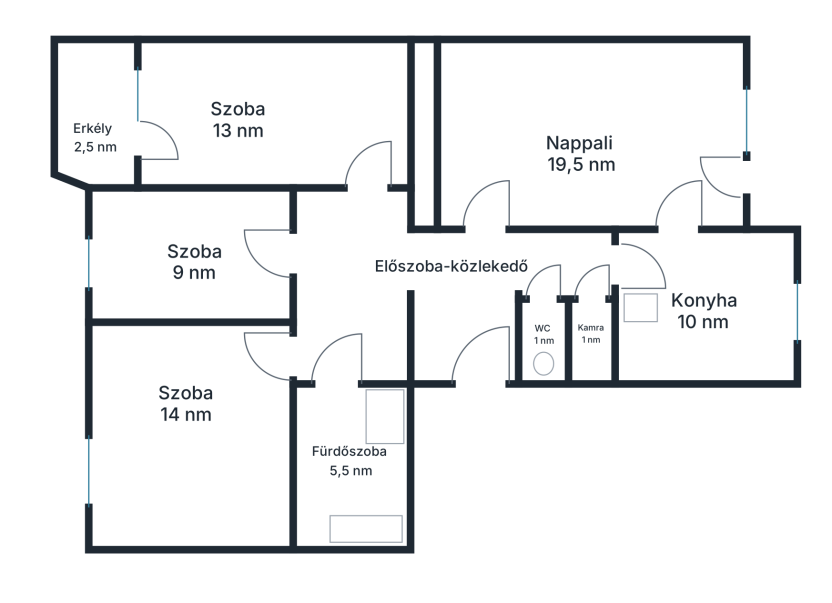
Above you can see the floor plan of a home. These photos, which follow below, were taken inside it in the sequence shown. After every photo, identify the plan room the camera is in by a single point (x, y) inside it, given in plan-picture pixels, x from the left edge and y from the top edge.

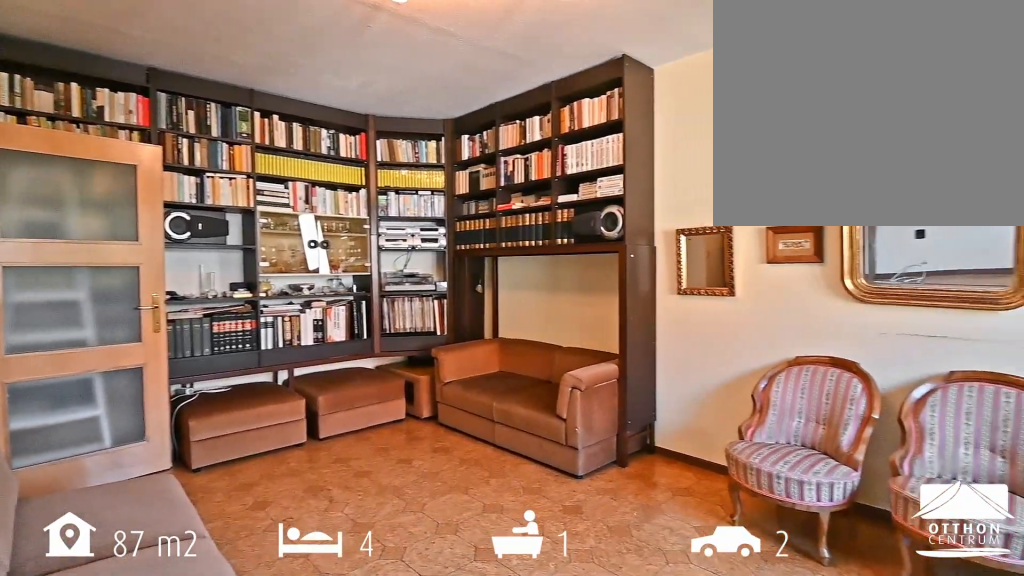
(581, 115)
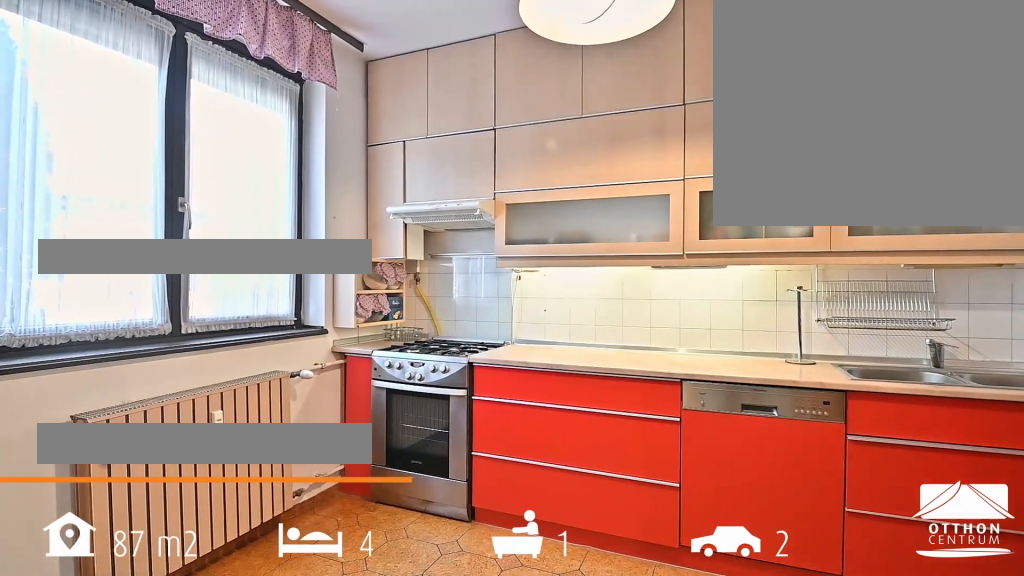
(706, 312)
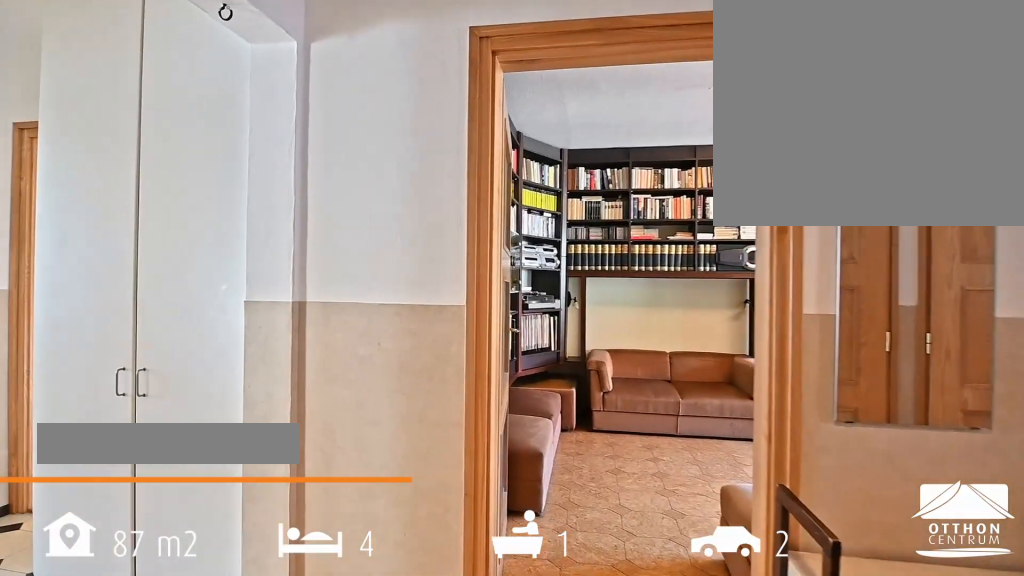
(472, 277)
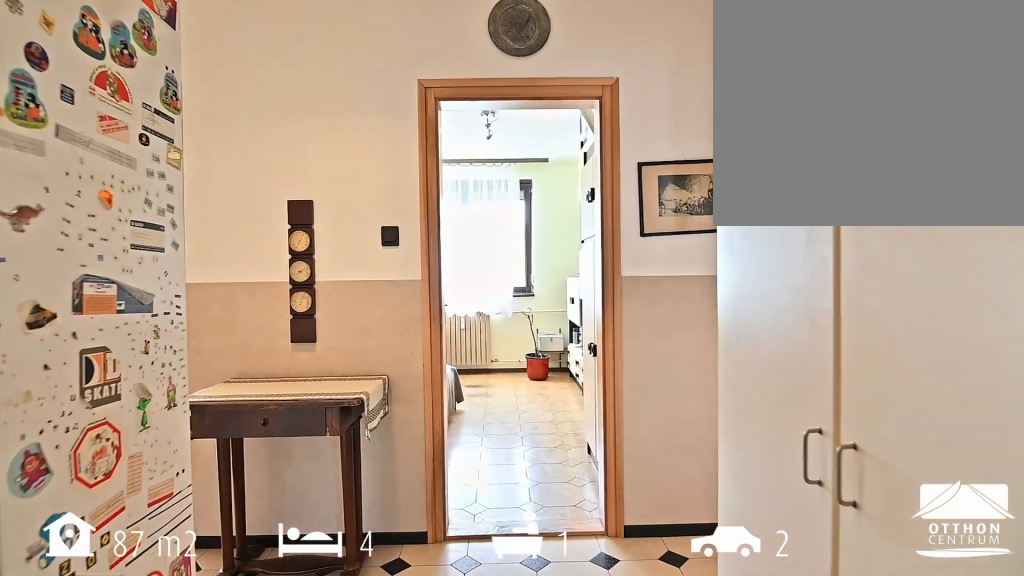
(352, 285)
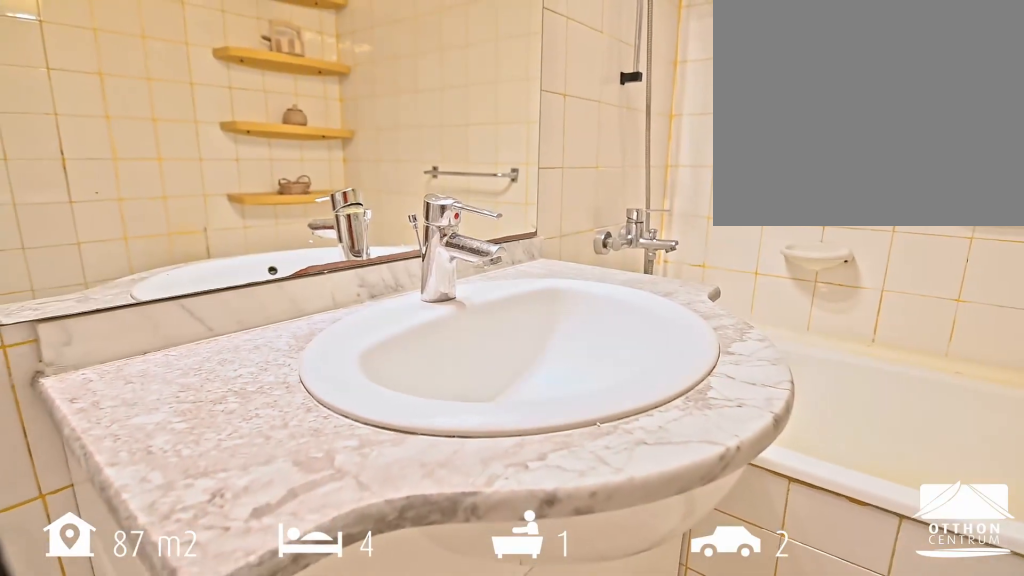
(348, 469)
